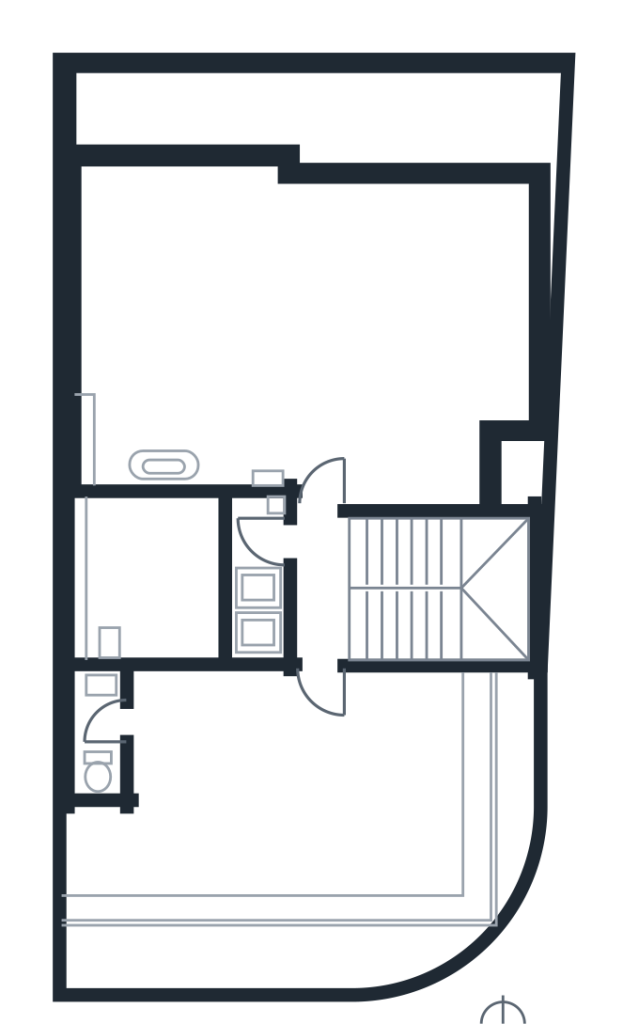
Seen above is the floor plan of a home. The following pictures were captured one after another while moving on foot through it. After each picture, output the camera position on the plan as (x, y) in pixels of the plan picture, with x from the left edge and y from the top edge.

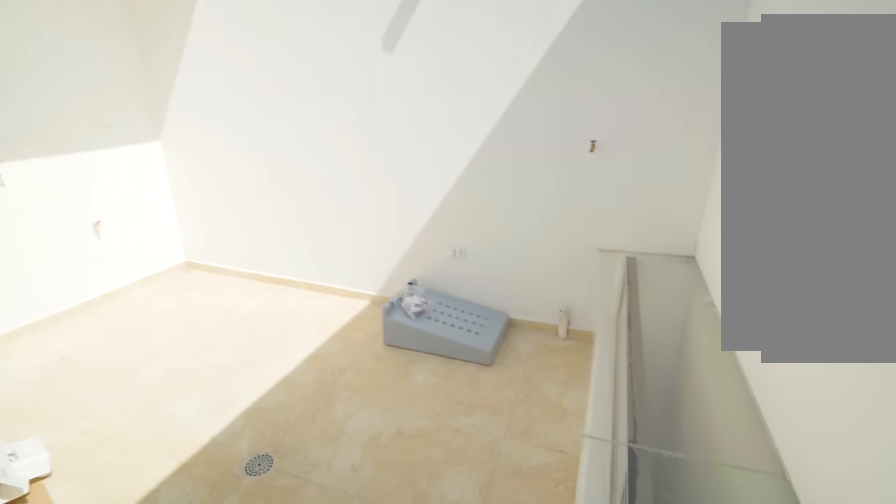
(118, 536)
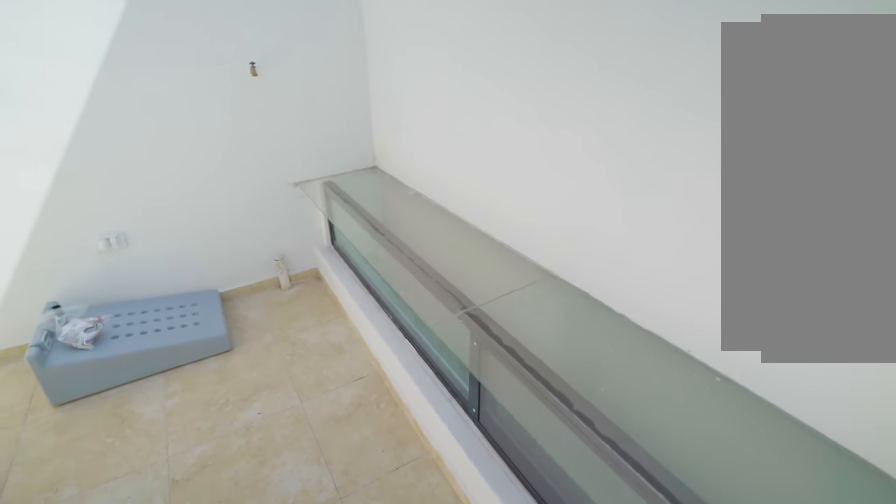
(117, 536)
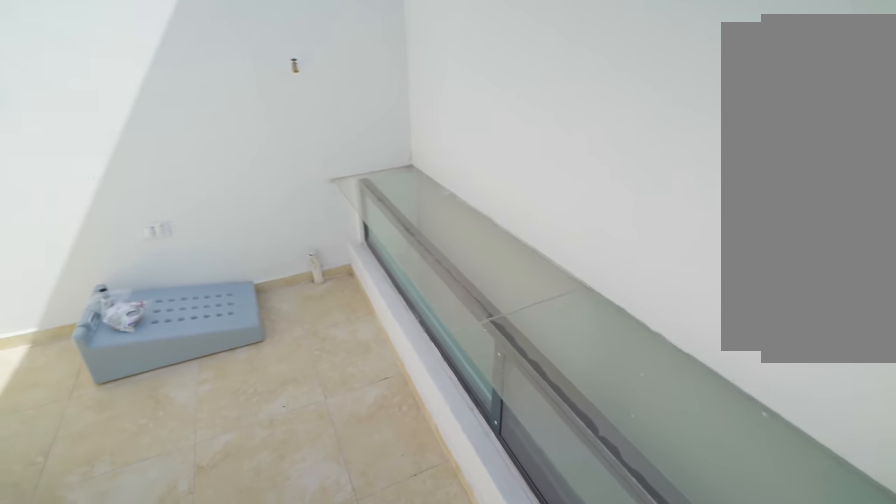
(117, 536)
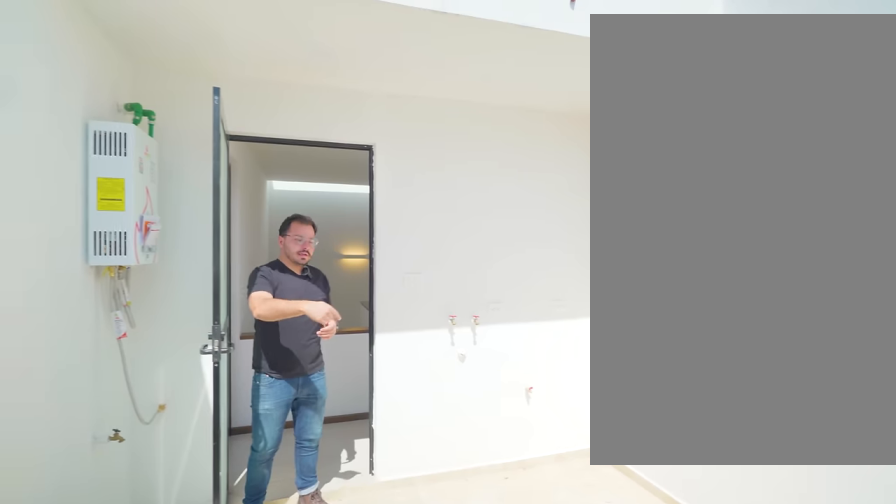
(116, 536)
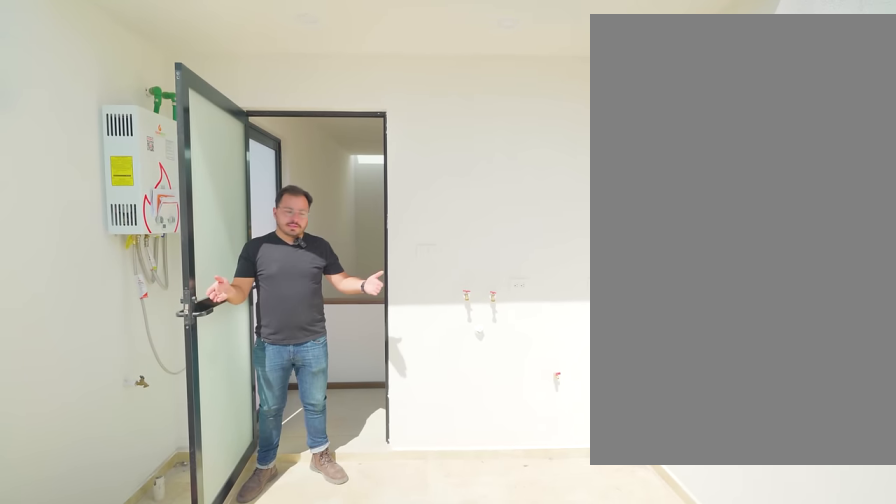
(116, 546)
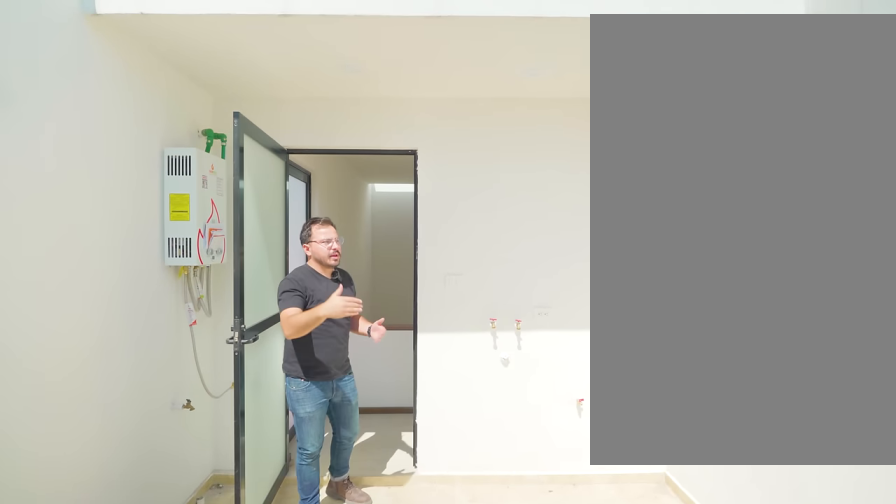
(116, 549)
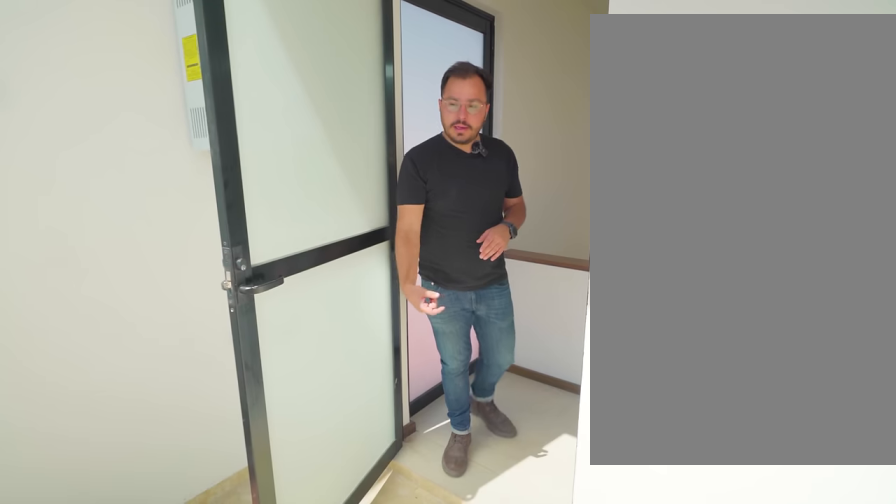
(179, 554)
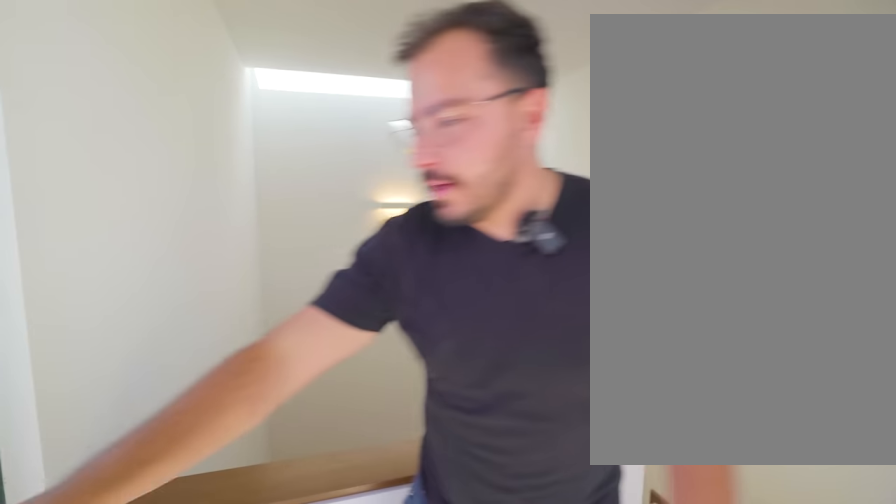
(312, 545)
